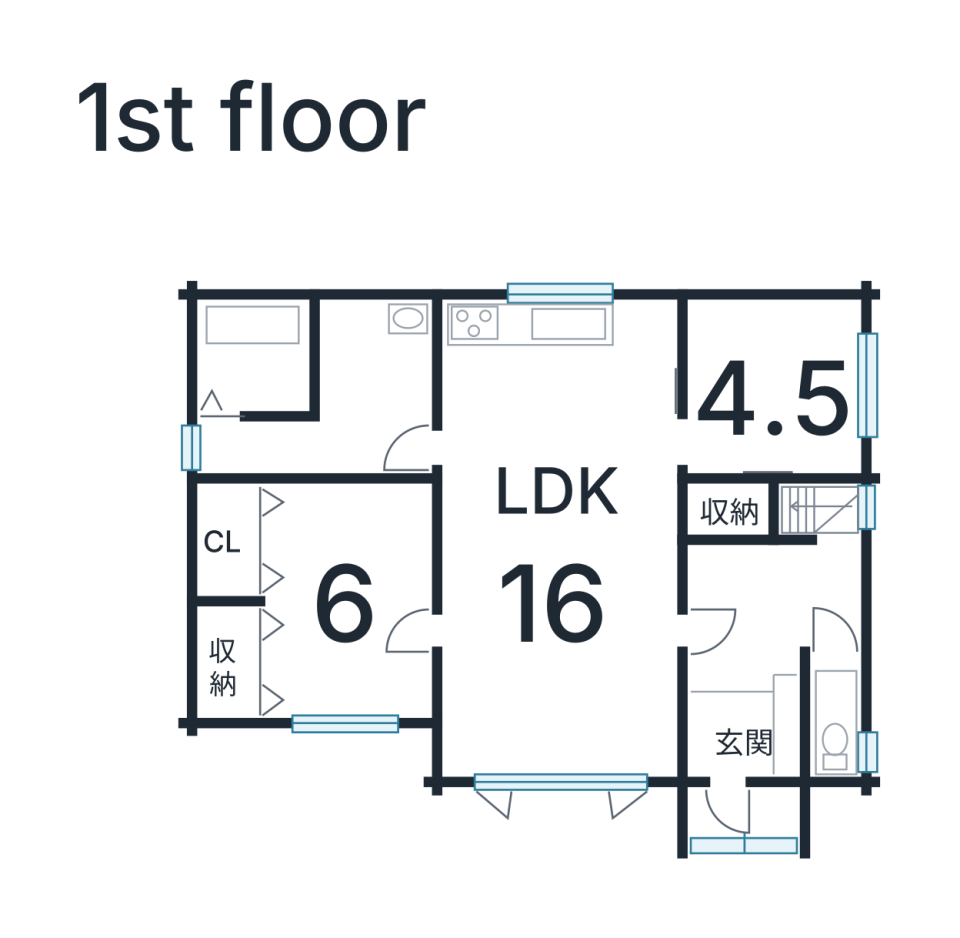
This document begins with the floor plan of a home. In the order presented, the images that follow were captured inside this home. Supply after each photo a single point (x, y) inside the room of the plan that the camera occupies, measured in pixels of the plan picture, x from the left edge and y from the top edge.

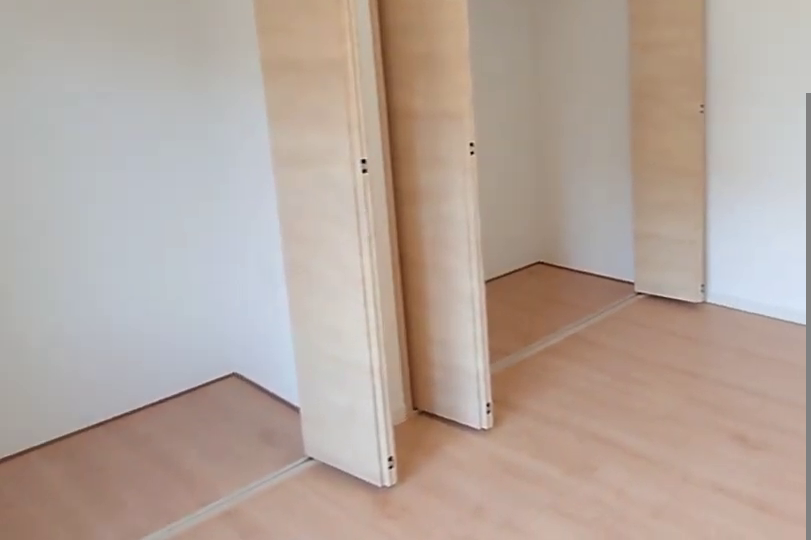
(350, 620)
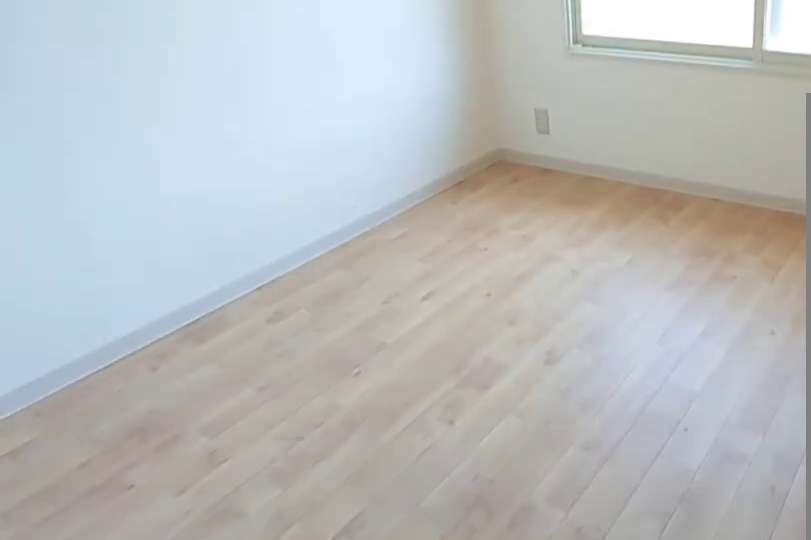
(769, 394)
